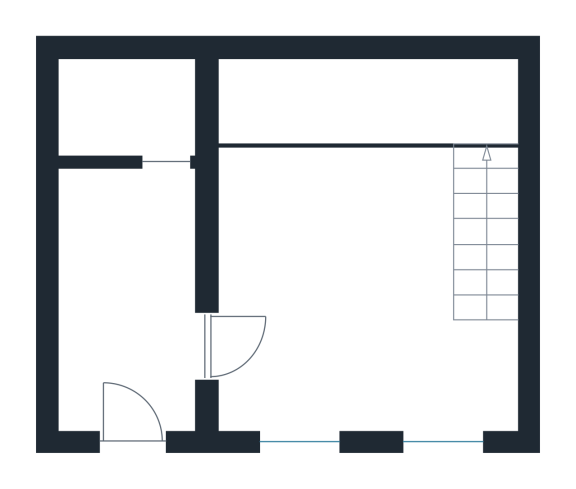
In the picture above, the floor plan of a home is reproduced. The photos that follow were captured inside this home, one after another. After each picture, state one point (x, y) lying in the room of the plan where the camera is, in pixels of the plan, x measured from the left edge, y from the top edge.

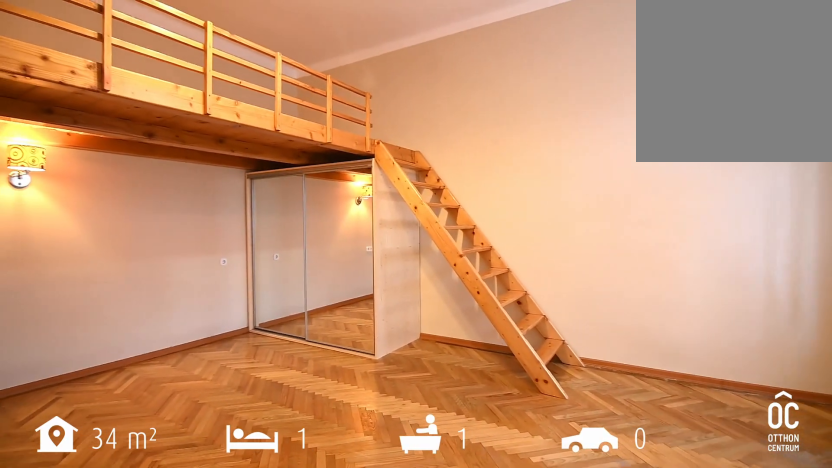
(366, 258)
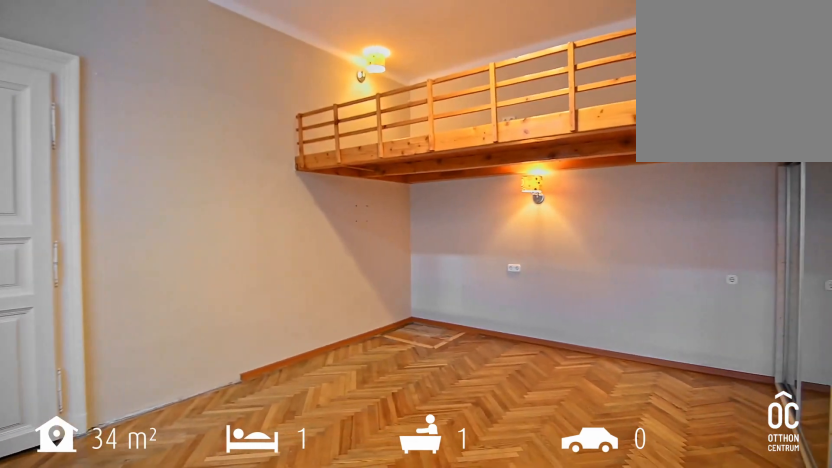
(366, 259)
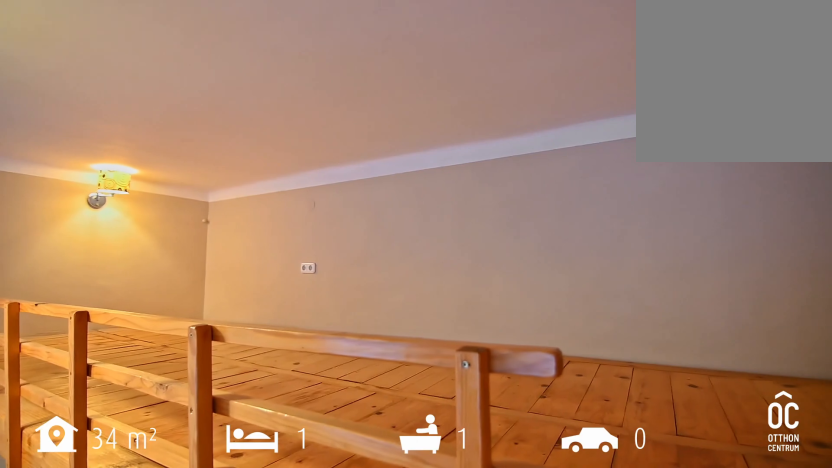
(361, 100)
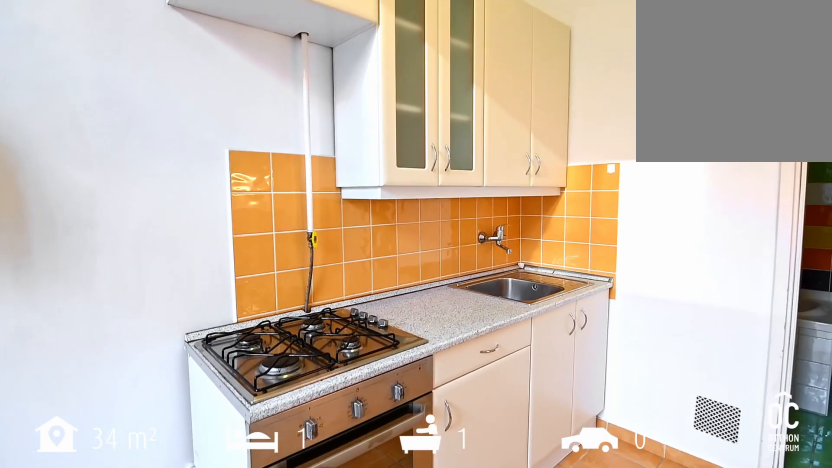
(123, 292)
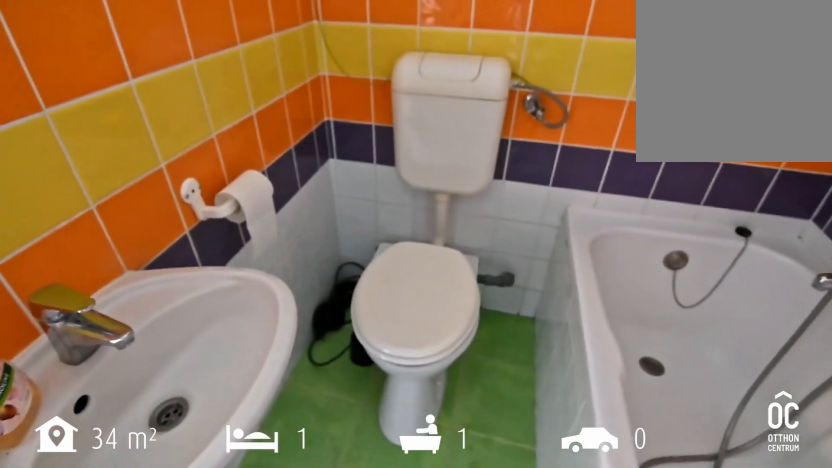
(123, 106)
